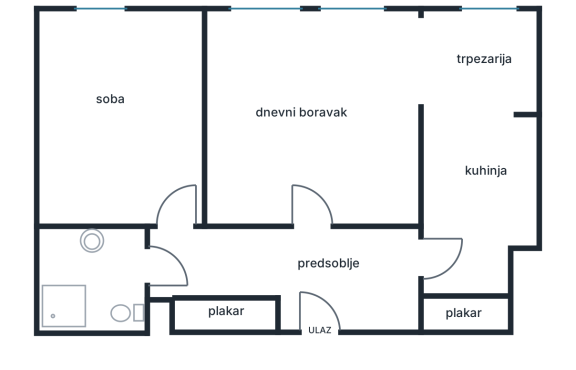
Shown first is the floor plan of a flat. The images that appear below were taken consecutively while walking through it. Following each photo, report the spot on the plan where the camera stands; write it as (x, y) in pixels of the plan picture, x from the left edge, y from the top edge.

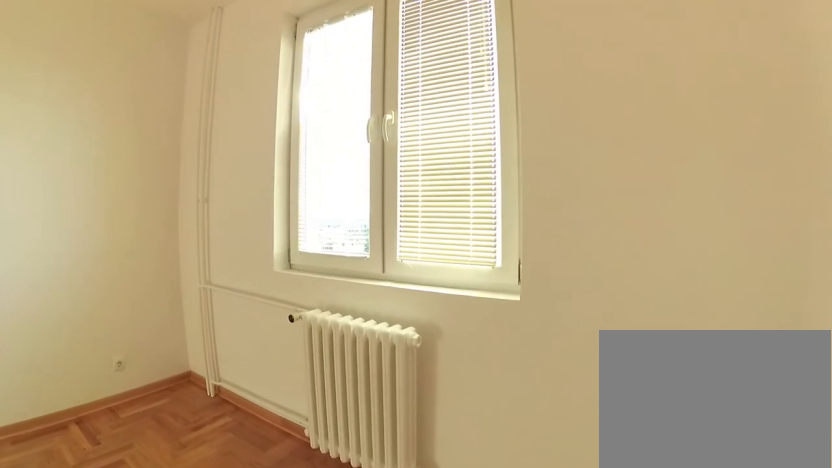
(191, 99)
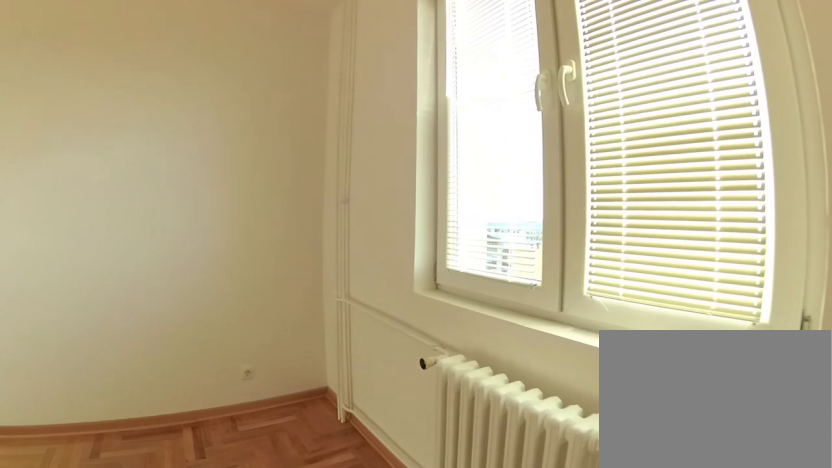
(174, 68)
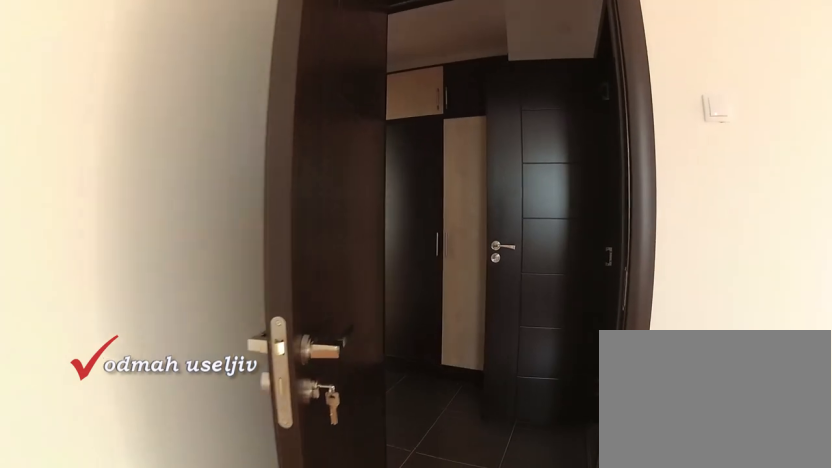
(154, 127)
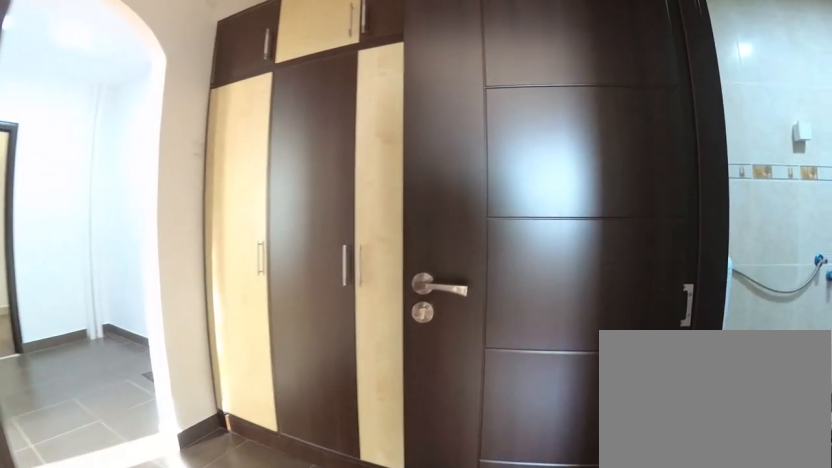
(173, 211)
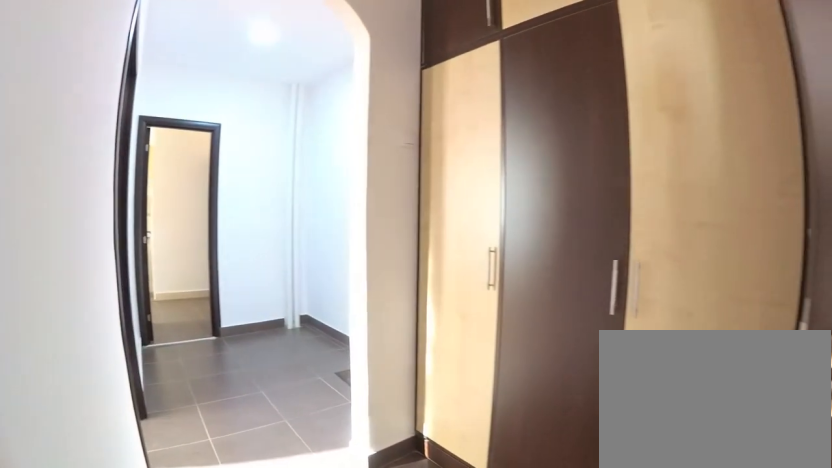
(142, 266)
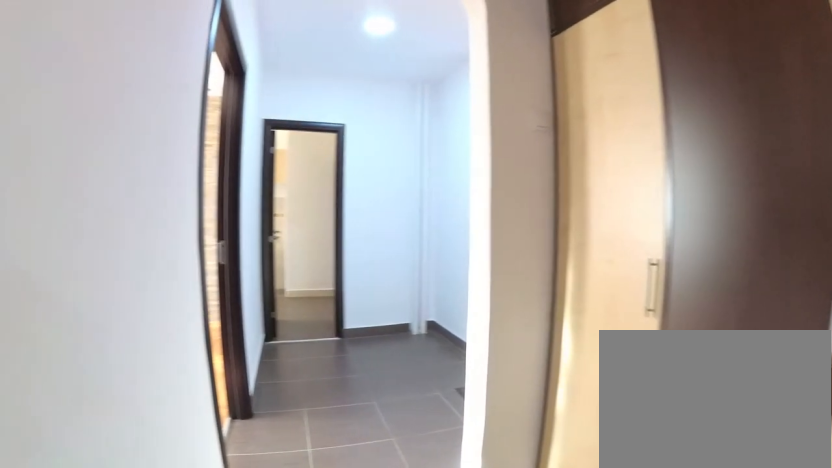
(170, 264)
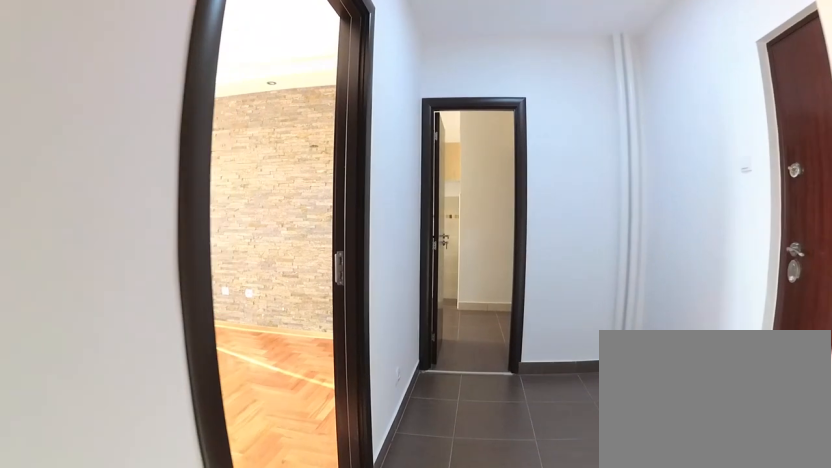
(241, 265)
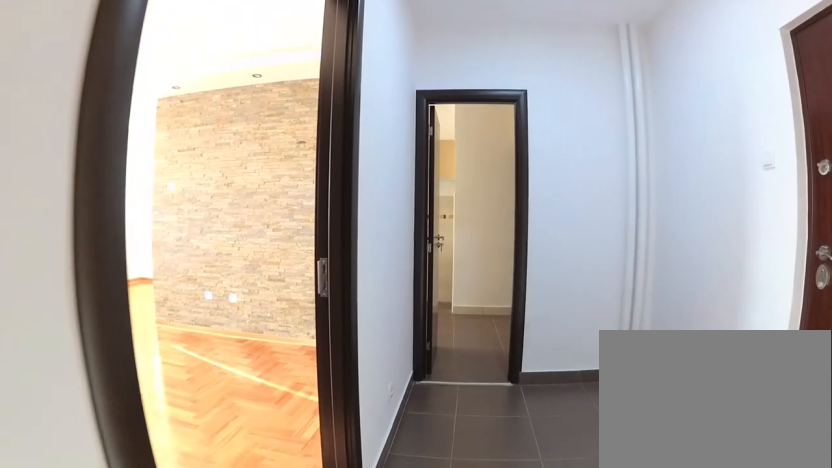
(253, 266)
